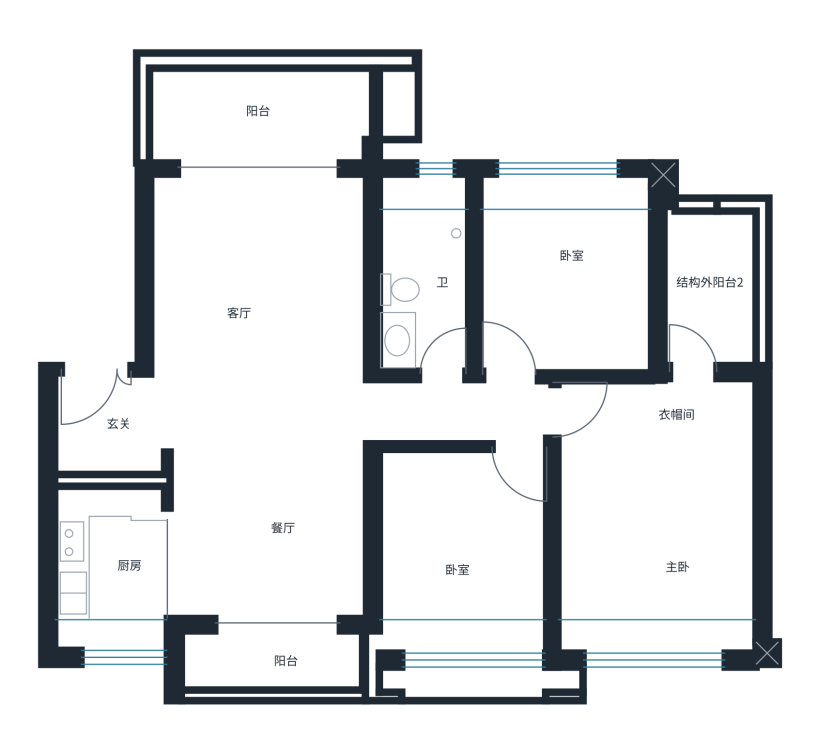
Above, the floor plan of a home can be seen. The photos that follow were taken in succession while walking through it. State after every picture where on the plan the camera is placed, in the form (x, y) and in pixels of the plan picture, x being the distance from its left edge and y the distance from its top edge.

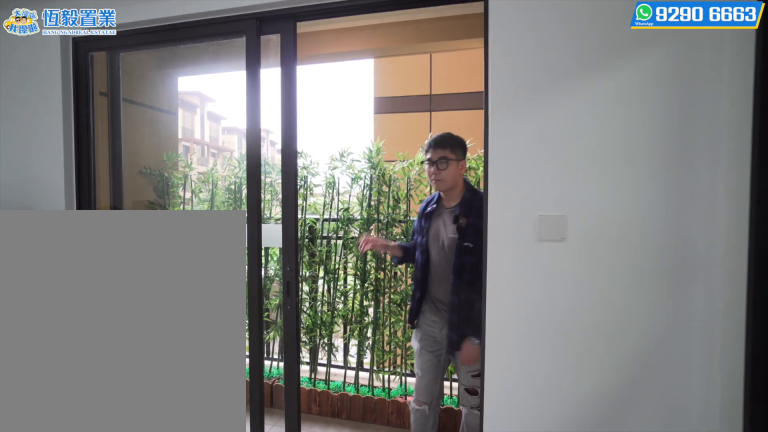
(241, 631)
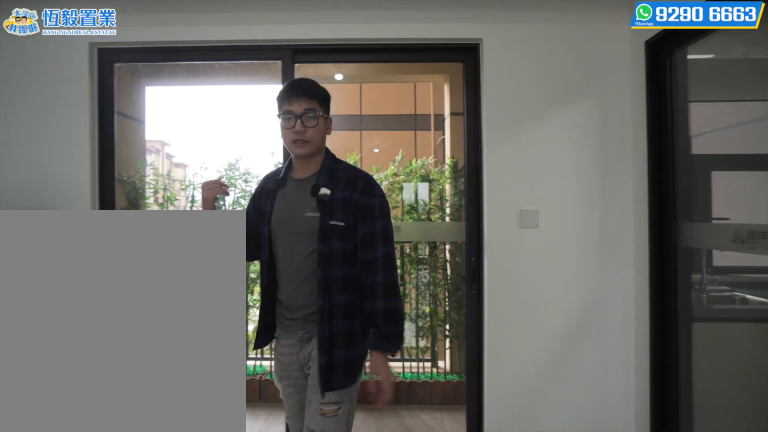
(243, 595)
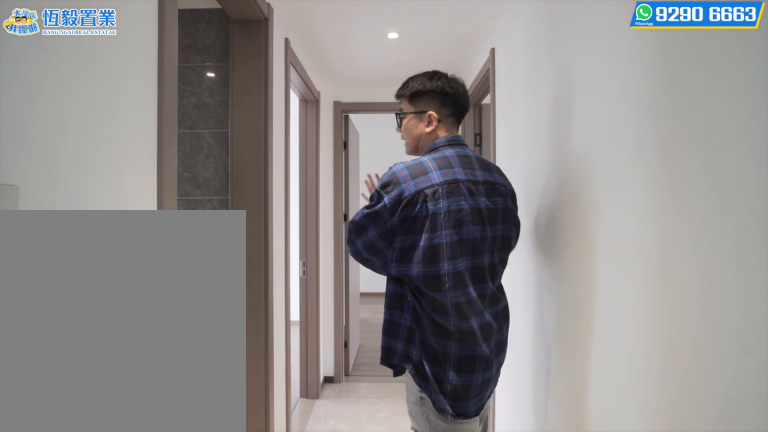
(453, 405)
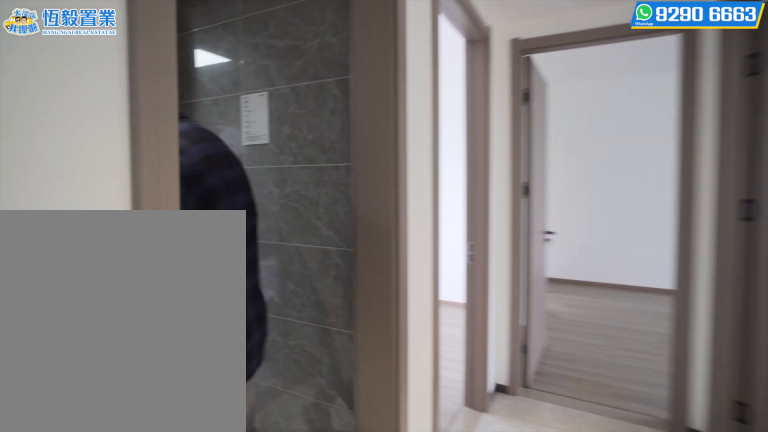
(447, 370)
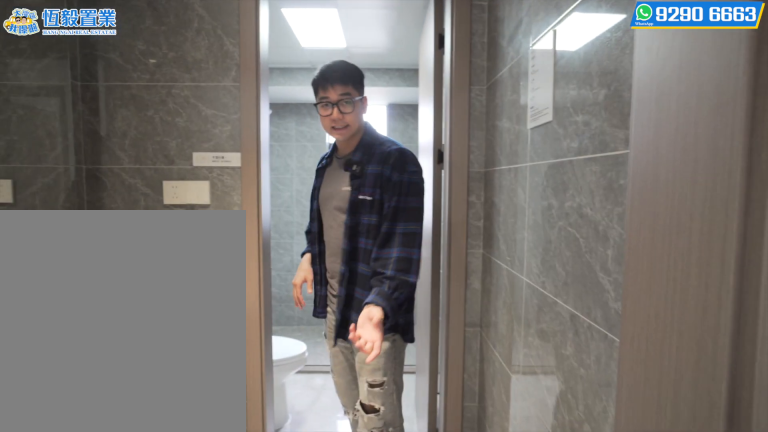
(439, 328)
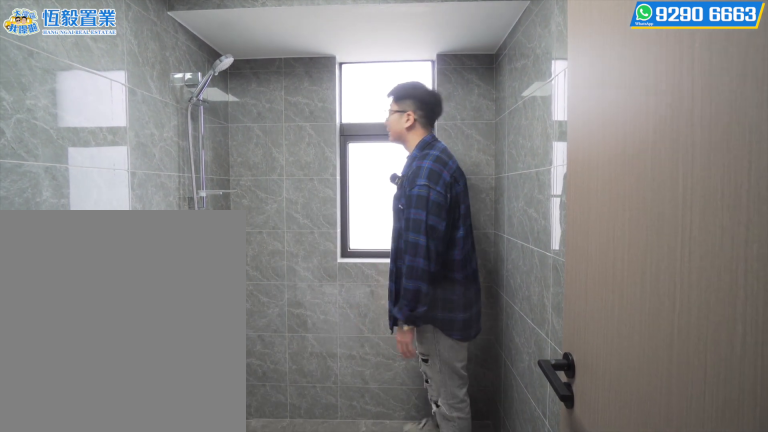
(438, 203)
